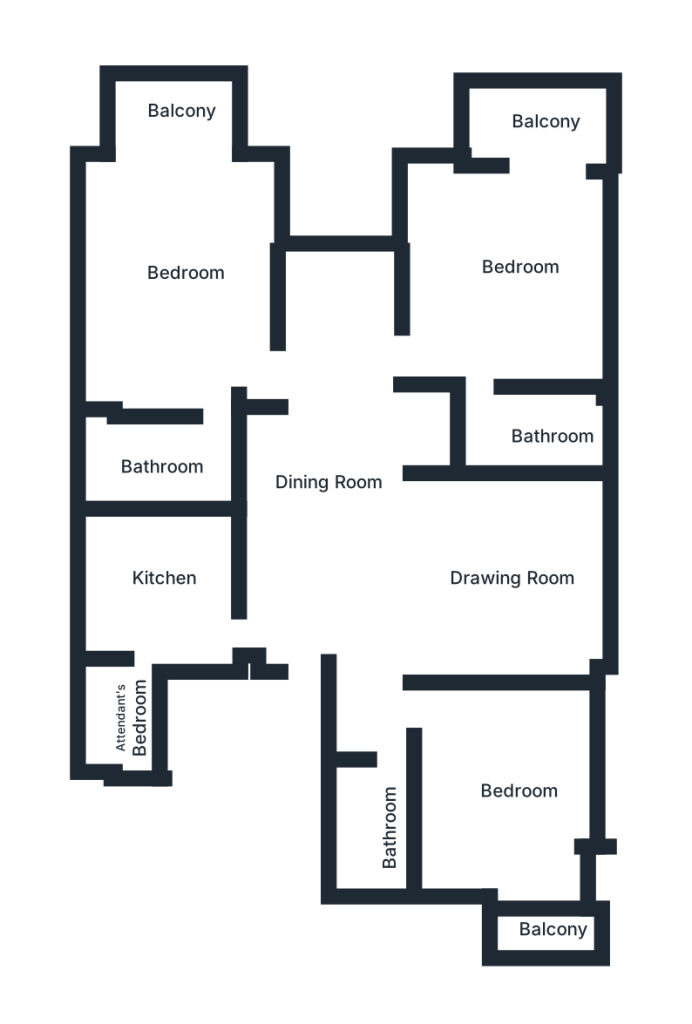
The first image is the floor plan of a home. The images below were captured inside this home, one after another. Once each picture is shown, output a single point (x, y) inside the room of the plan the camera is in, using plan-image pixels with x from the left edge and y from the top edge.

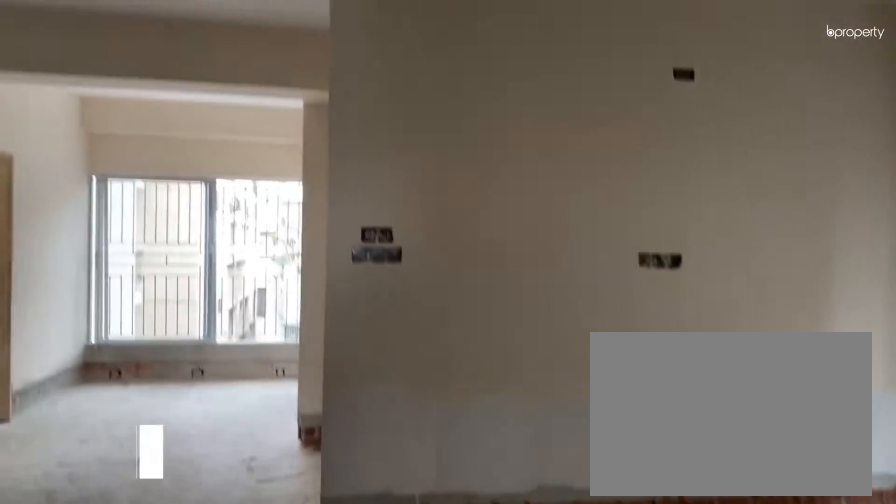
(492, 578)
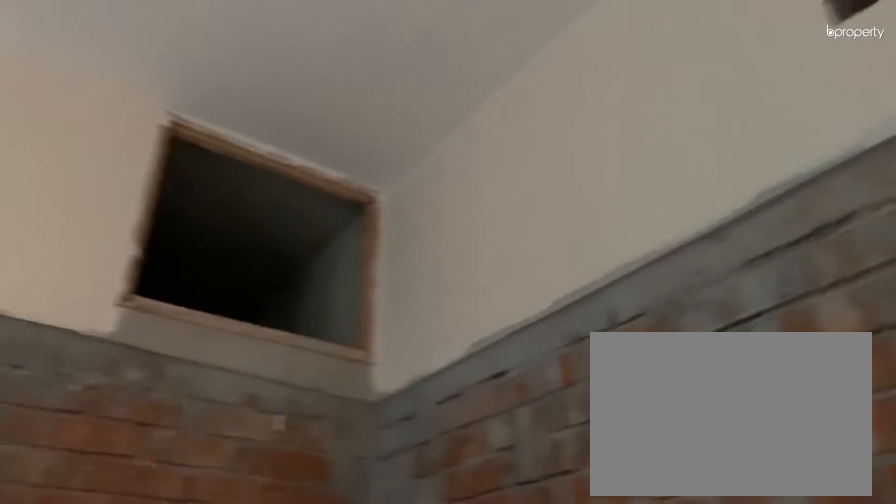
(157, 576)
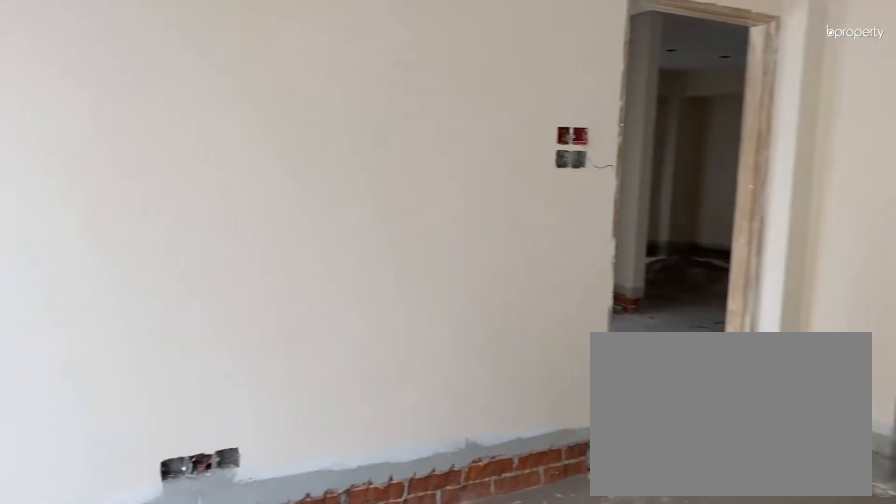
(179, 245)
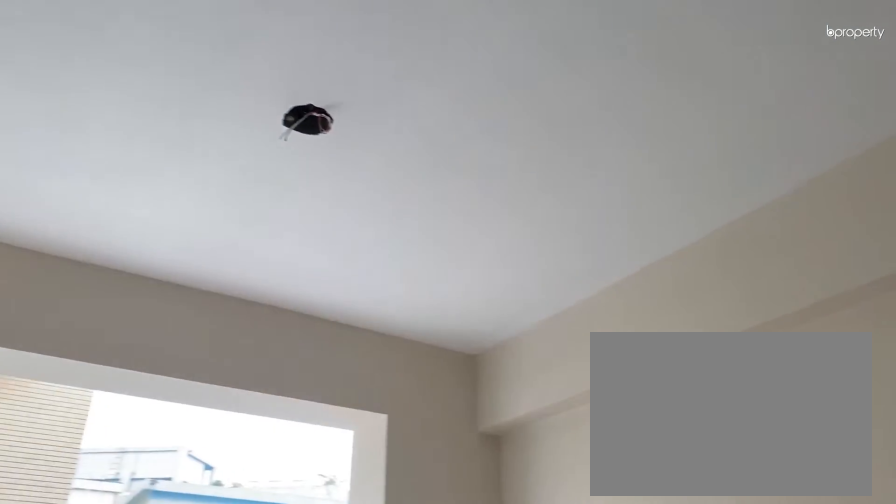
(179, 245)
